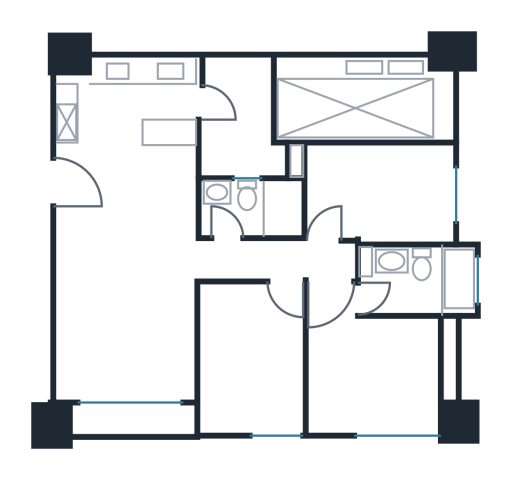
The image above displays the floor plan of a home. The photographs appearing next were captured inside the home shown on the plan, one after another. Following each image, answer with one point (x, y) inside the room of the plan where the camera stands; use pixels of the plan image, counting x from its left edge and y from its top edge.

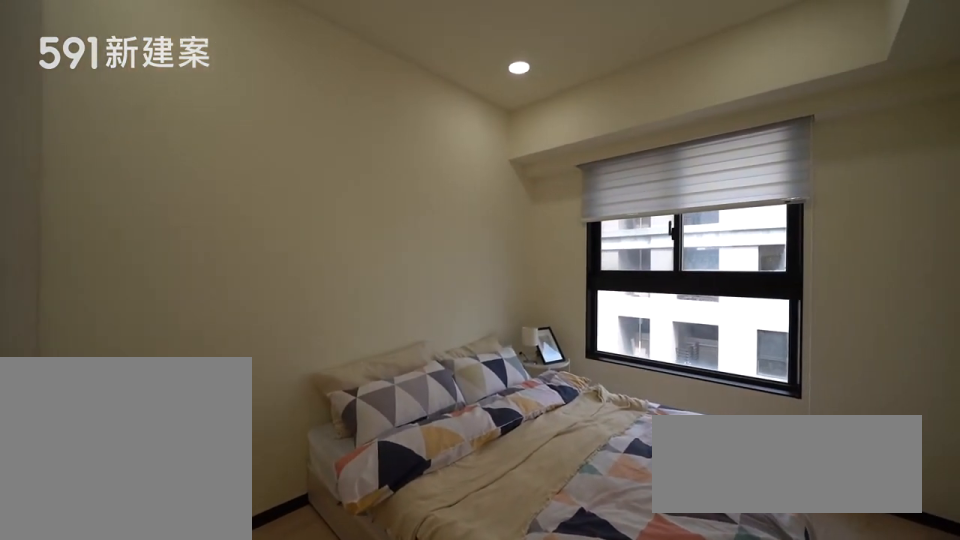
(381, 193)
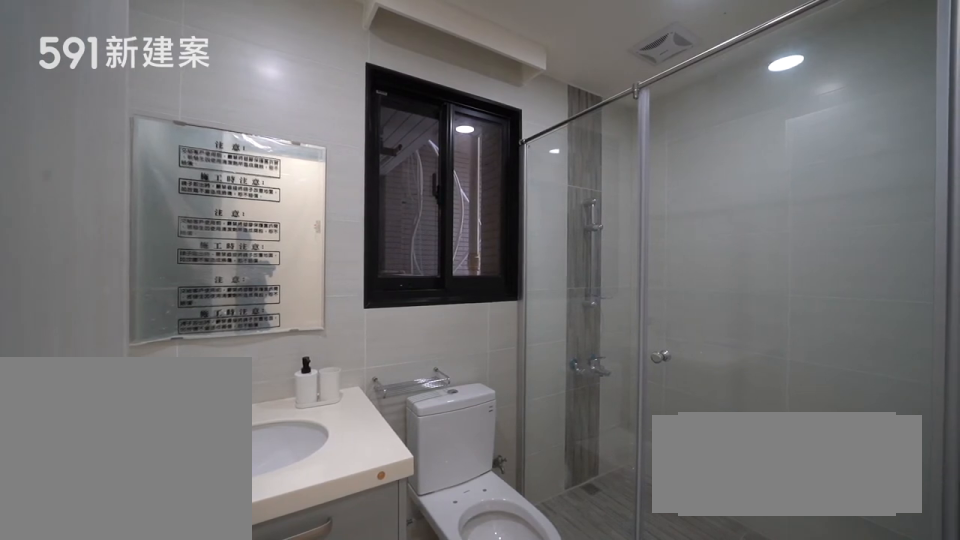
(254, 207)
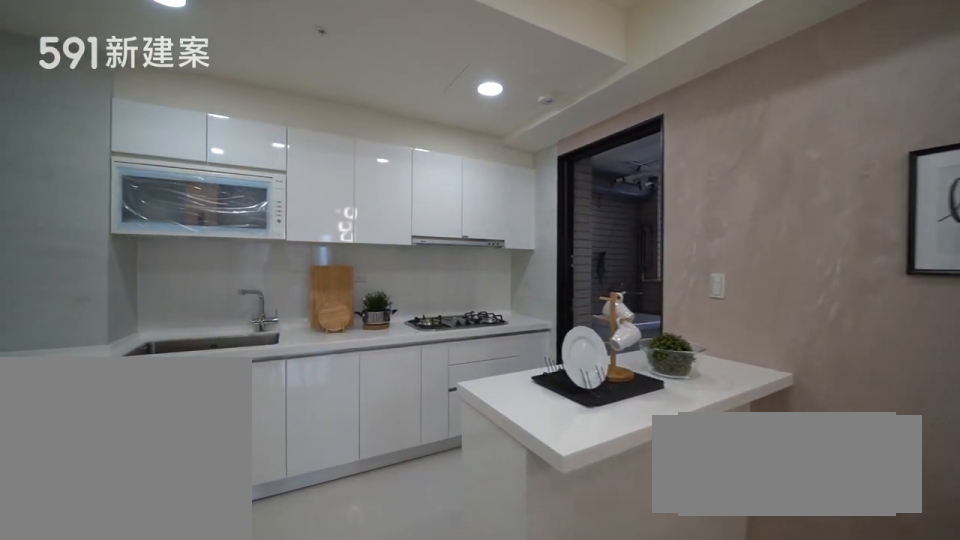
(130, 103)
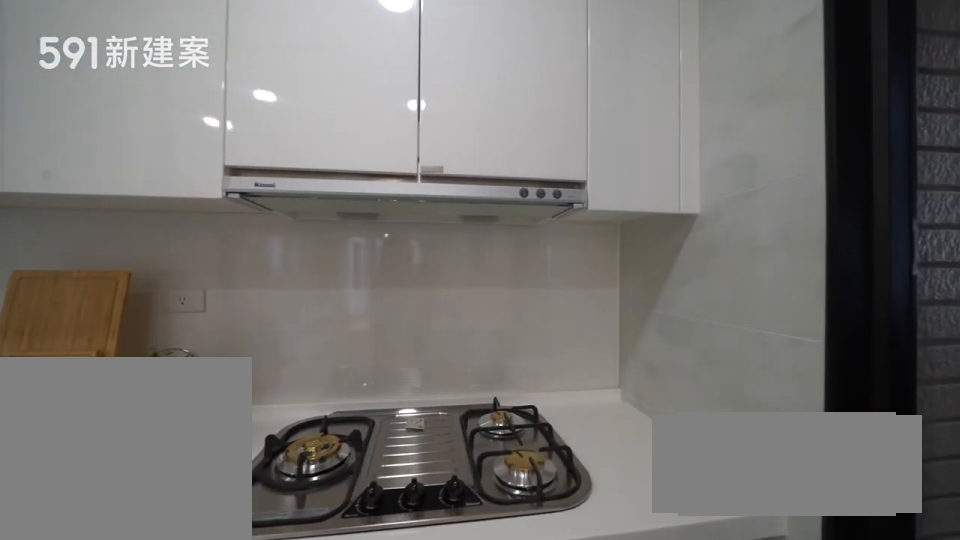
(130, 103)
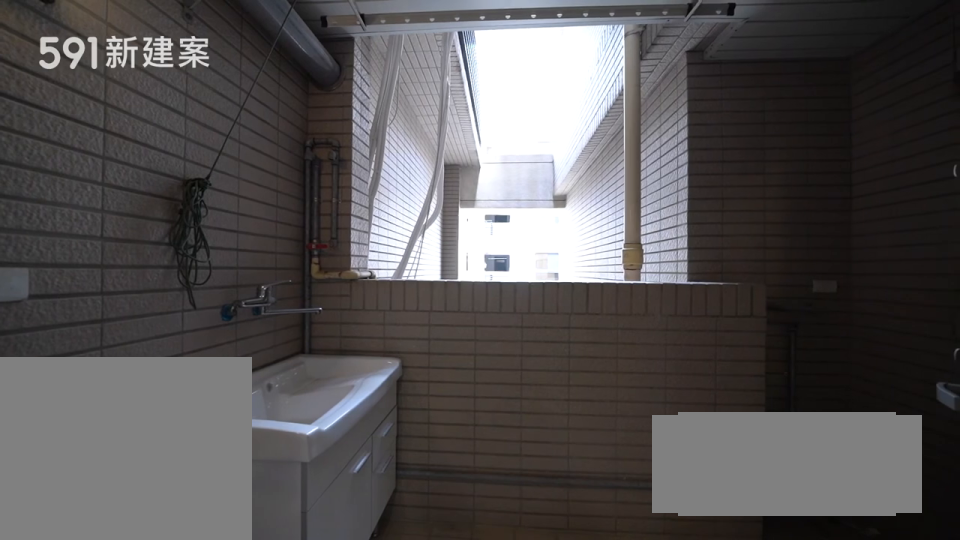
(248, 117)
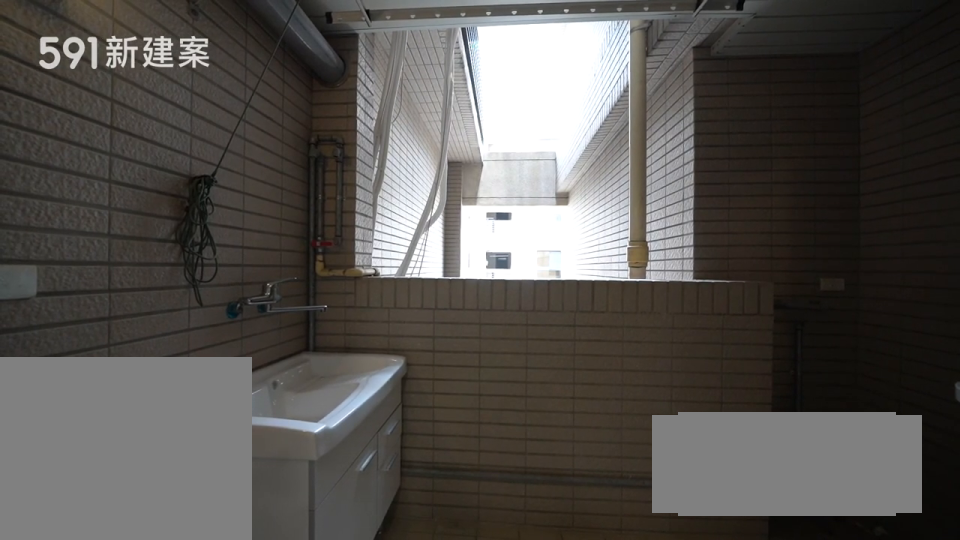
(248, 117)
